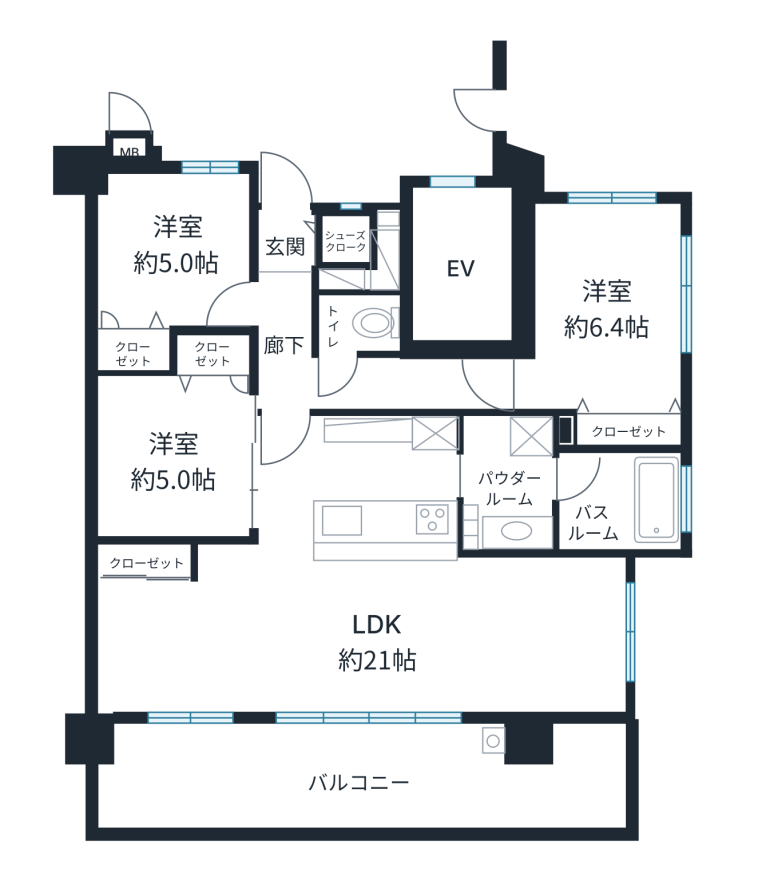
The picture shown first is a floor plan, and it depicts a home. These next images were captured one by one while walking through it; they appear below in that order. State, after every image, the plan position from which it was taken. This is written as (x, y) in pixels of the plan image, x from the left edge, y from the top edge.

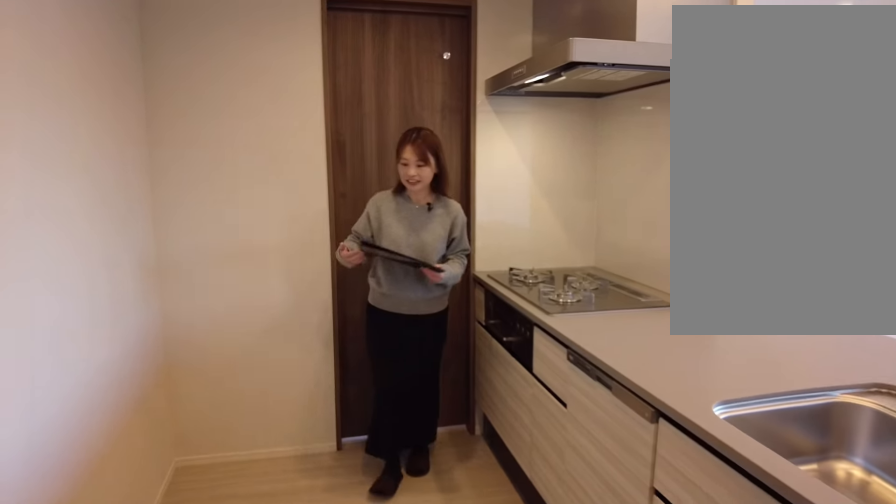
(358, 490)
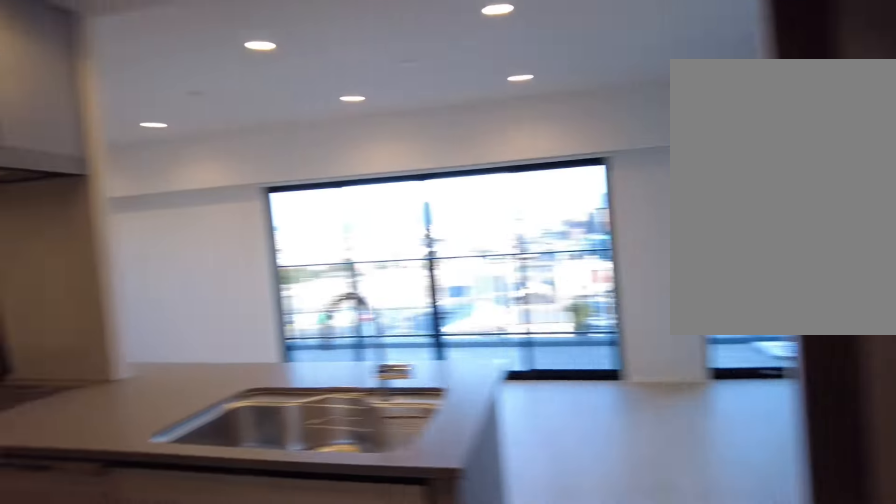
(326, 488)
